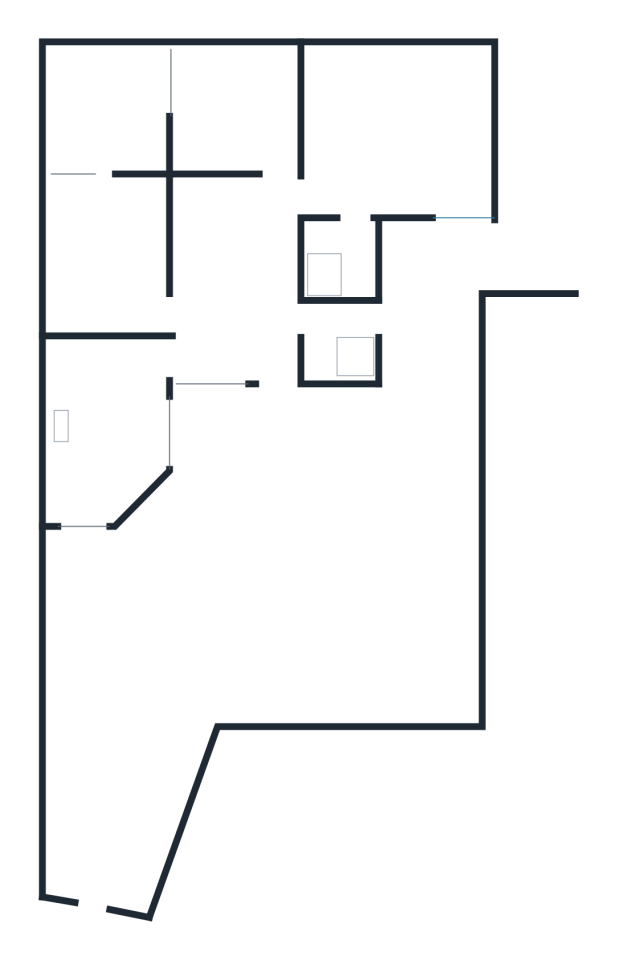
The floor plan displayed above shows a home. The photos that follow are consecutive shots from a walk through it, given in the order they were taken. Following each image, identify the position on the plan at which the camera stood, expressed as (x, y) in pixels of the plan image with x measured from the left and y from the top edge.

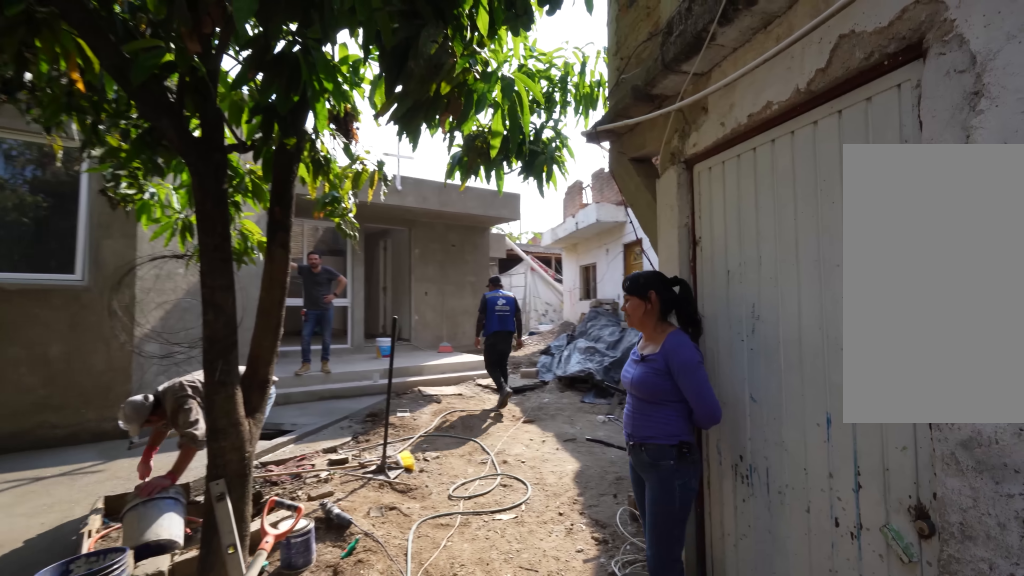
(155, 702)
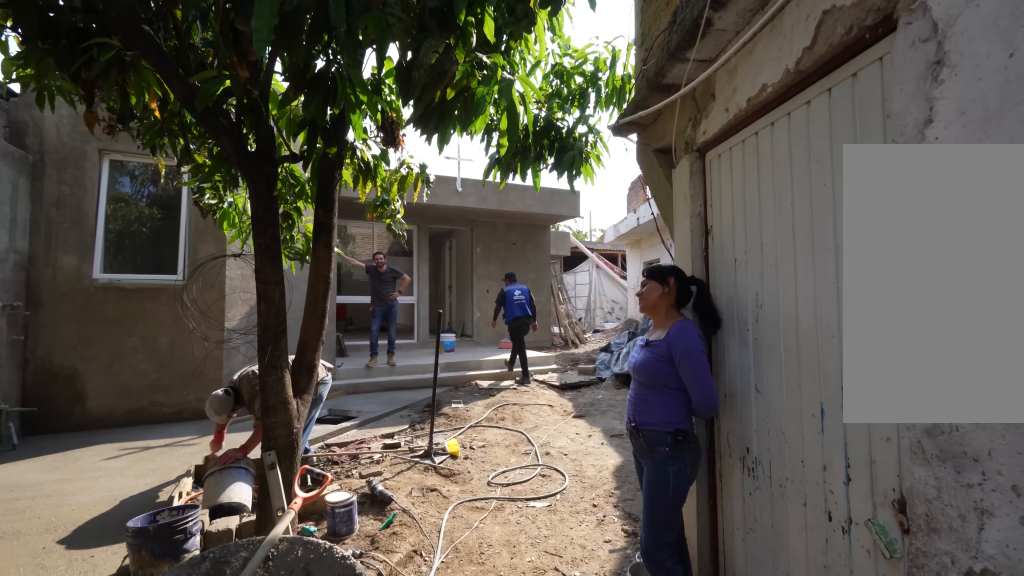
(164, 723)
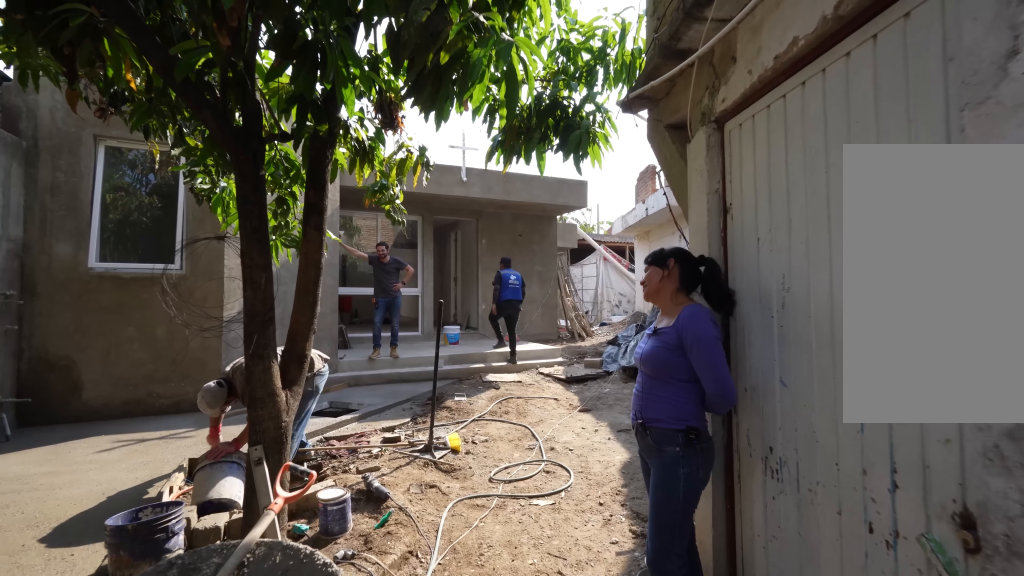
(162, 748)
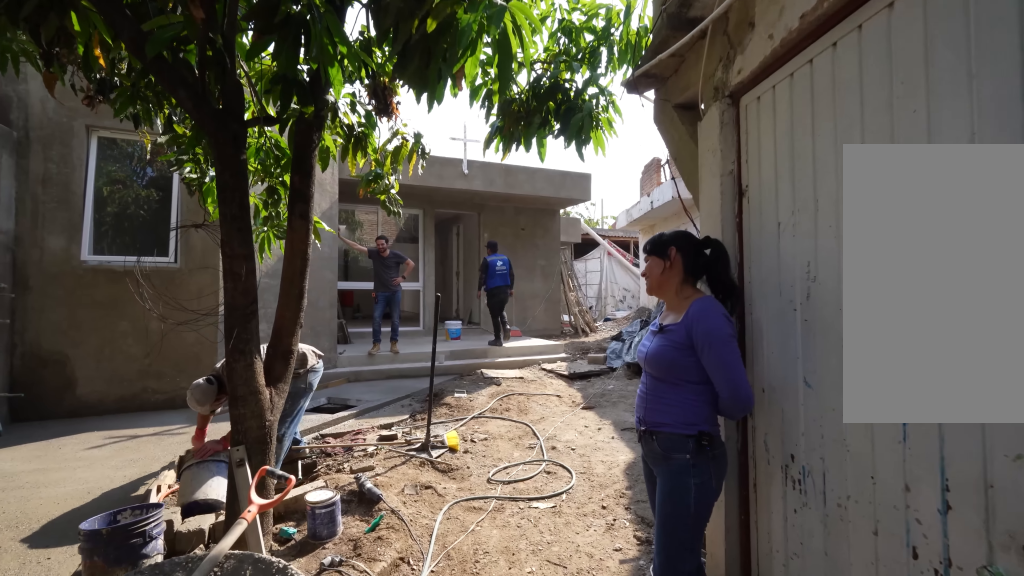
(162, 748)
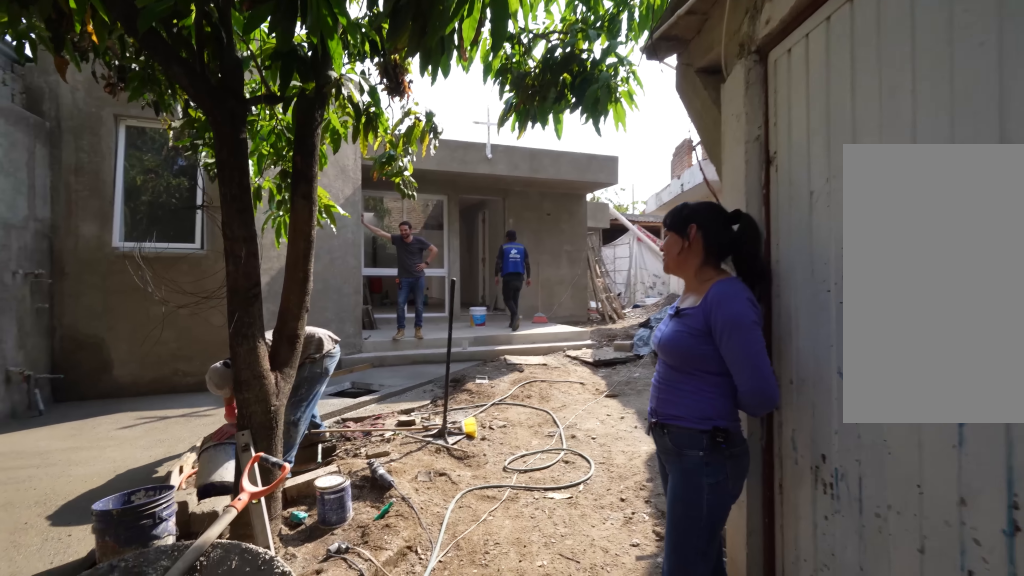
(162, 748)
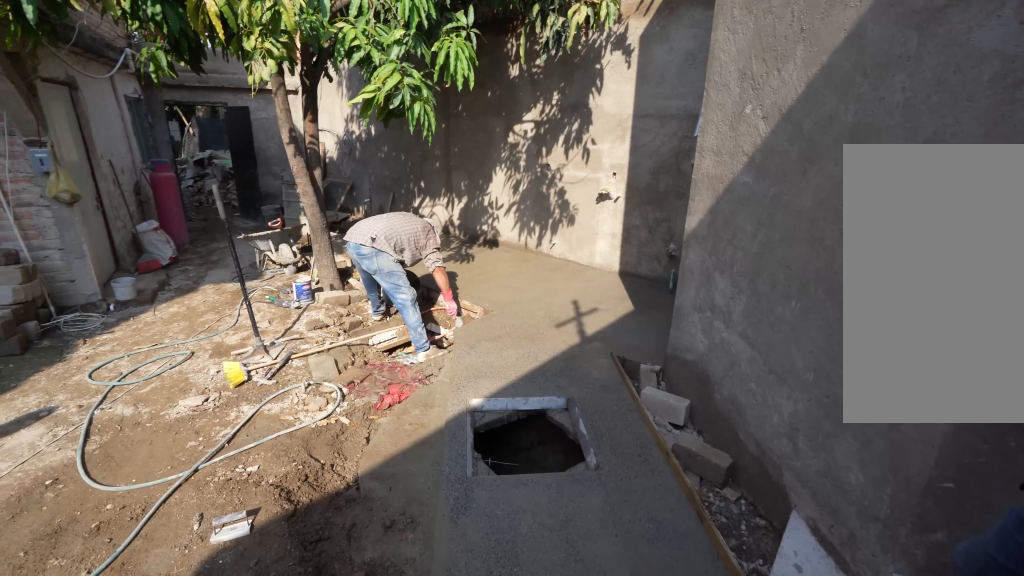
(211, 544)
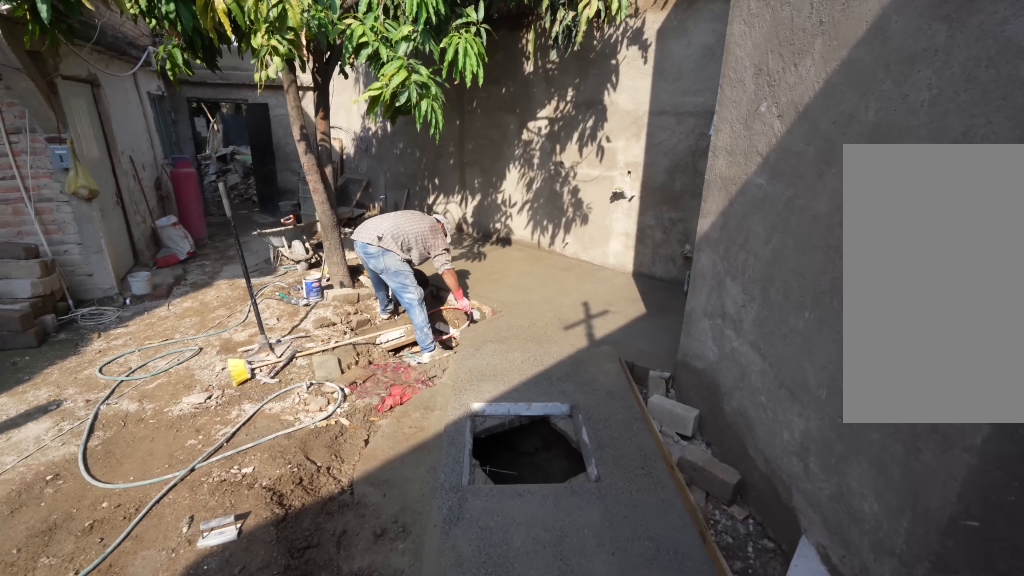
(214, 540)
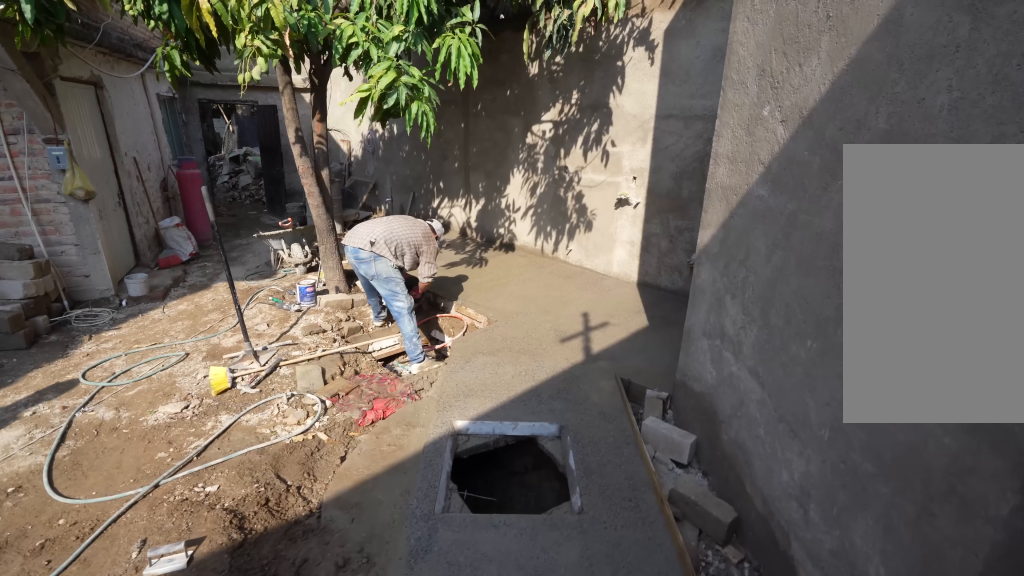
(214, 537)
